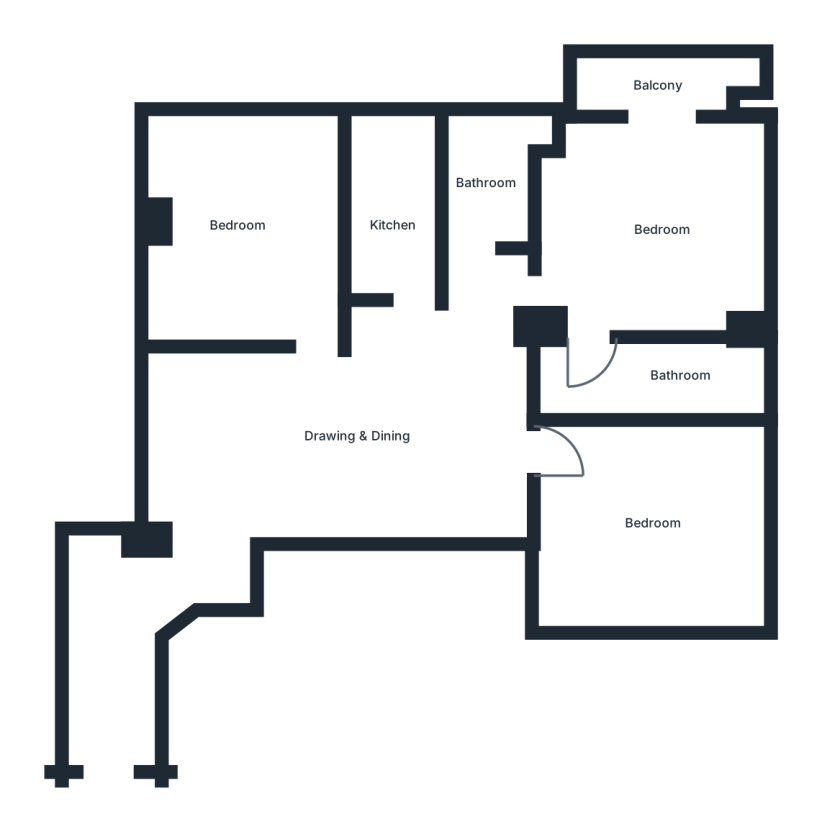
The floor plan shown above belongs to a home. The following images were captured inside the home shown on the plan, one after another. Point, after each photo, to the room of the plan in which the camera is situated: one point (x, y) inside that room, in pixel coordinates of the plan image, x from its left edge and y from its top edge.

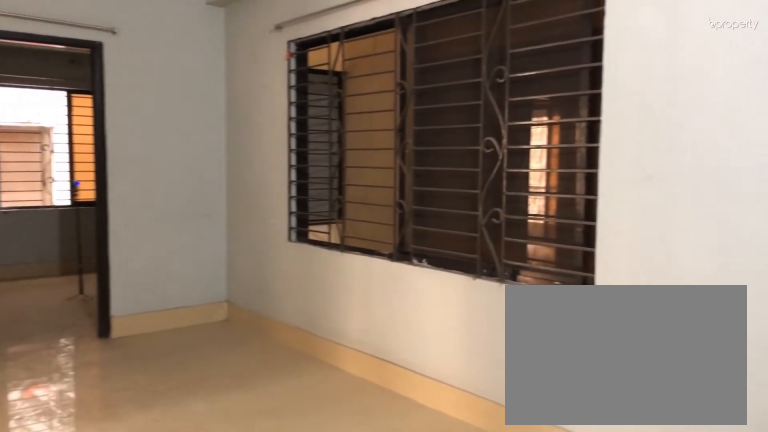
(330, 442)
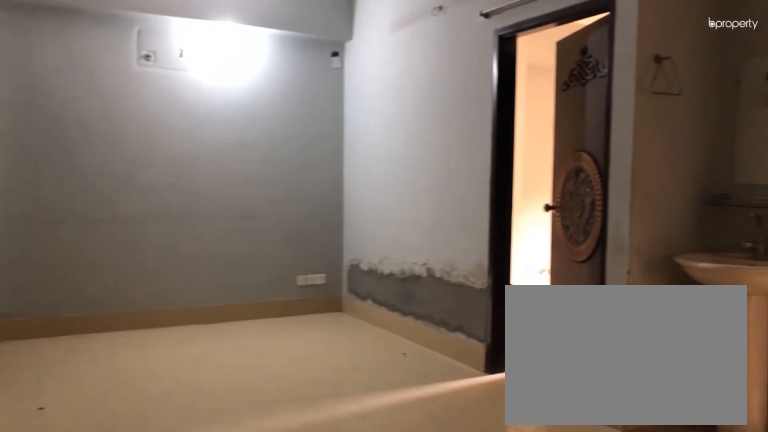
(330, 442)
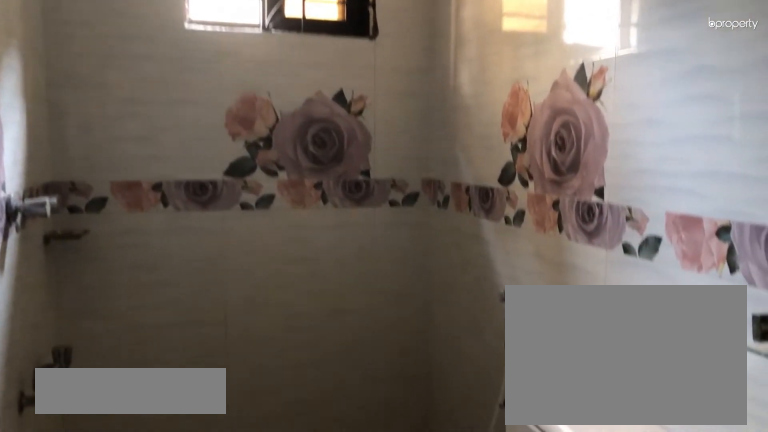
(489, 175)
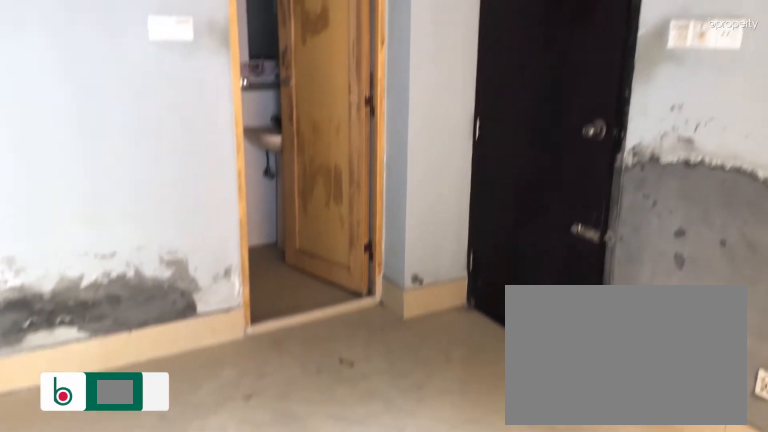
(657, 205)
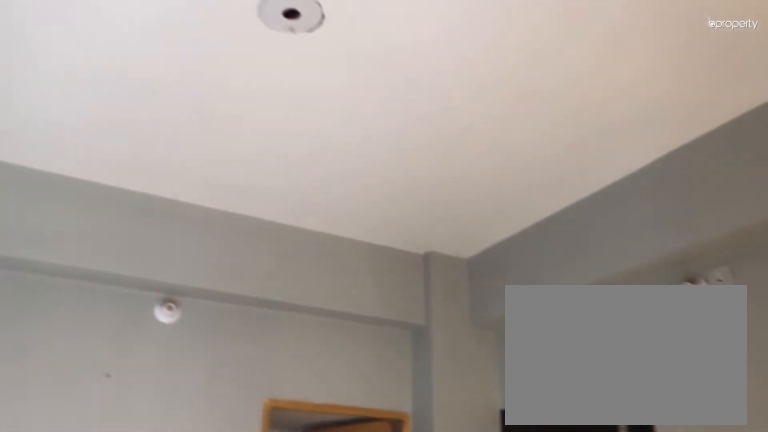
(657, 205)
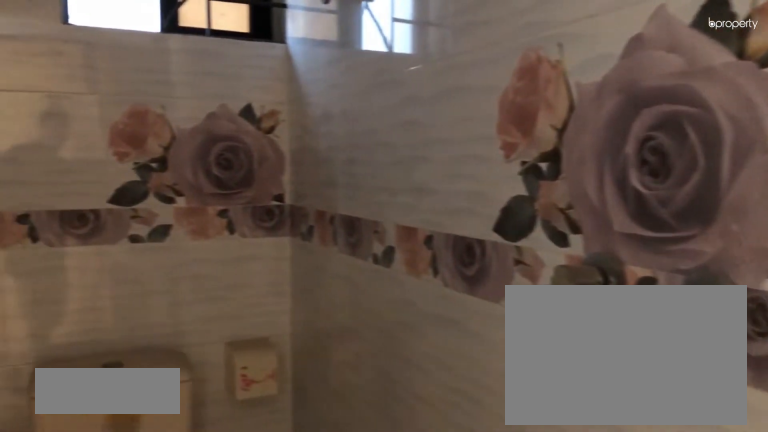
(632, 377)
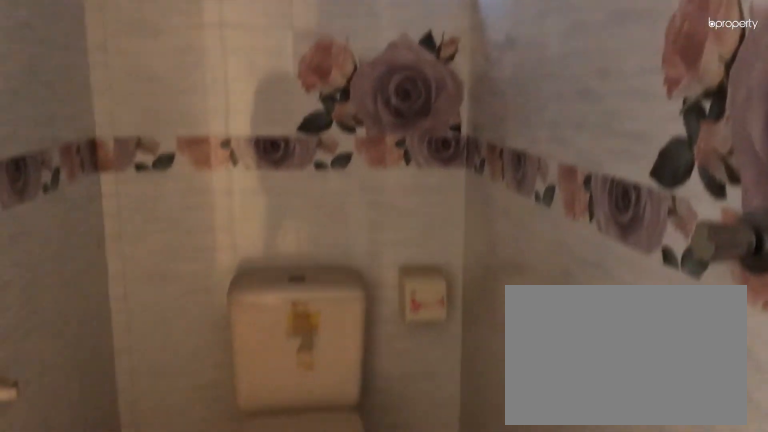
(632, 377)
